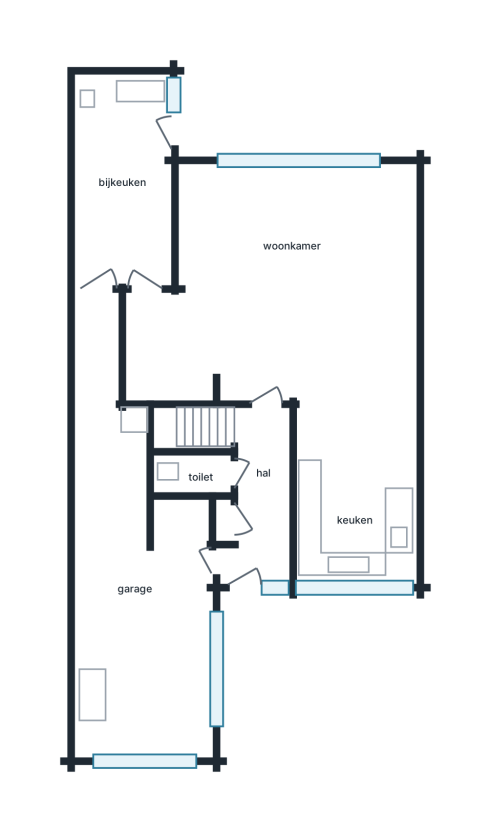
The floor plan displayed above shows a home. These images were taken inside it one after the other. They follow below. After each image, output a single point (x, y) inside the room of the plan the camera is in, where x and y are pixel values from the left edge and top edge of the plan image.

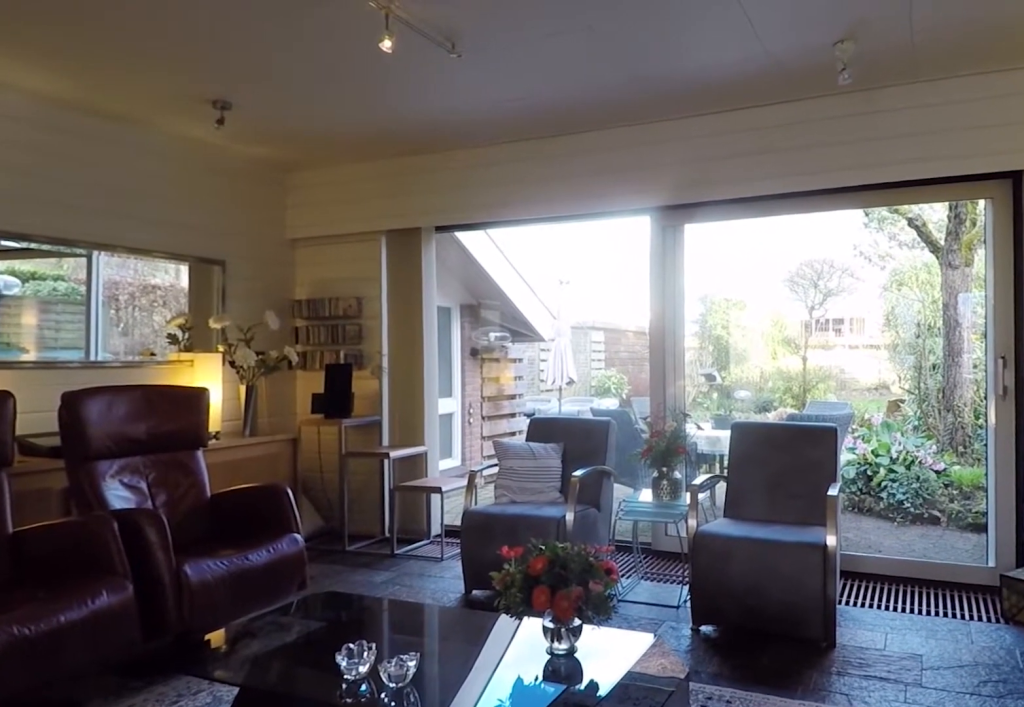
(207, 326)
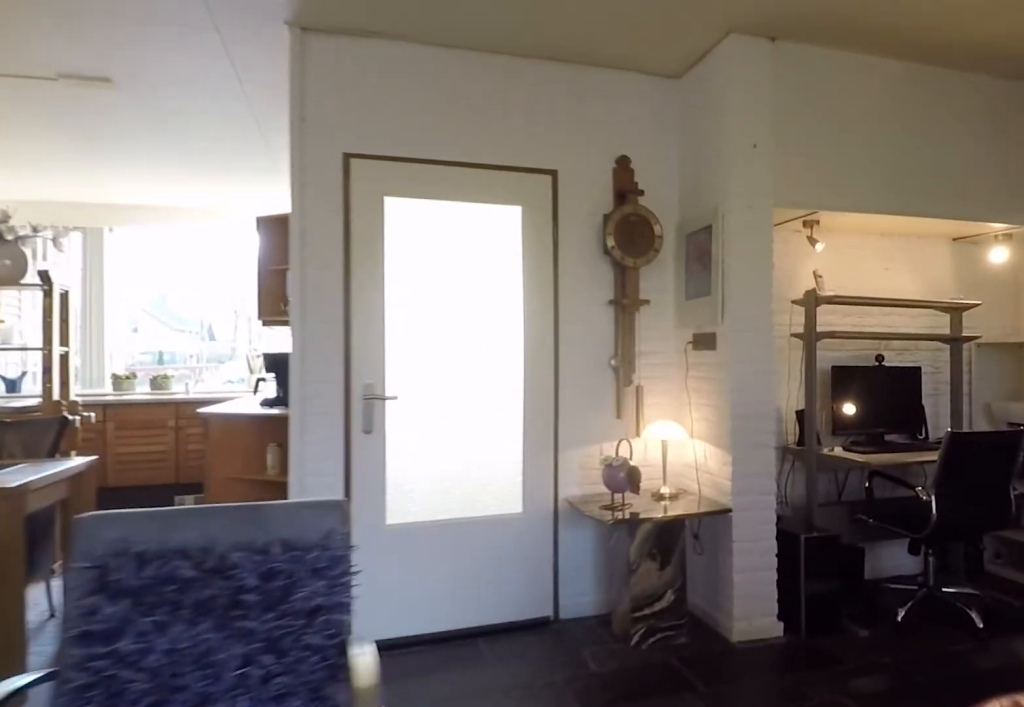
(212, 314)
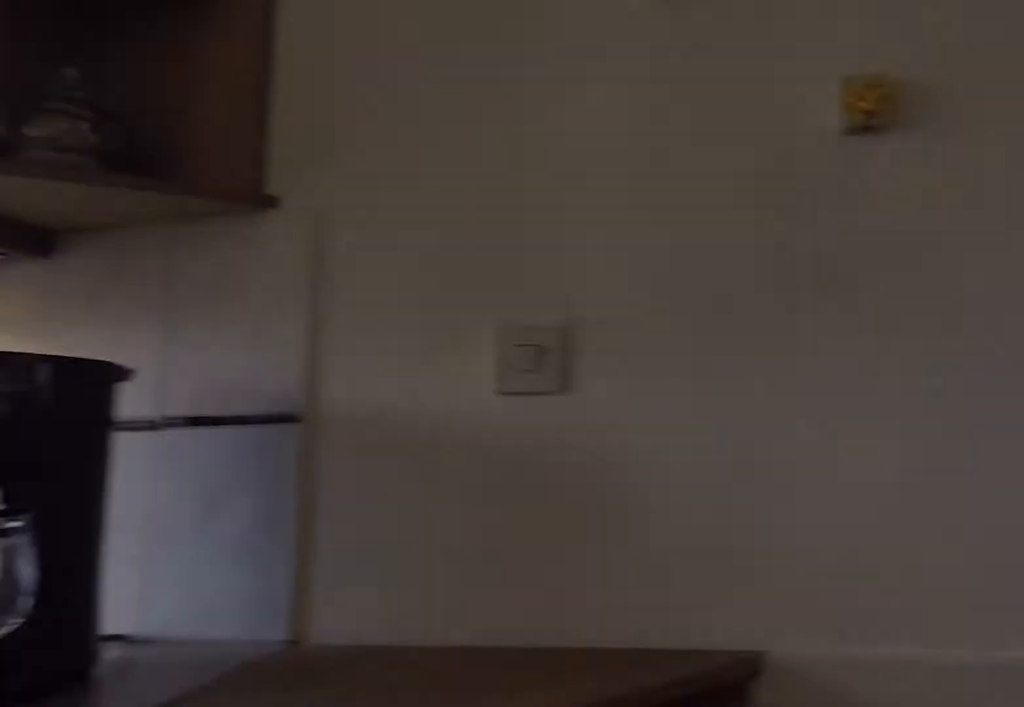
(354, 491)
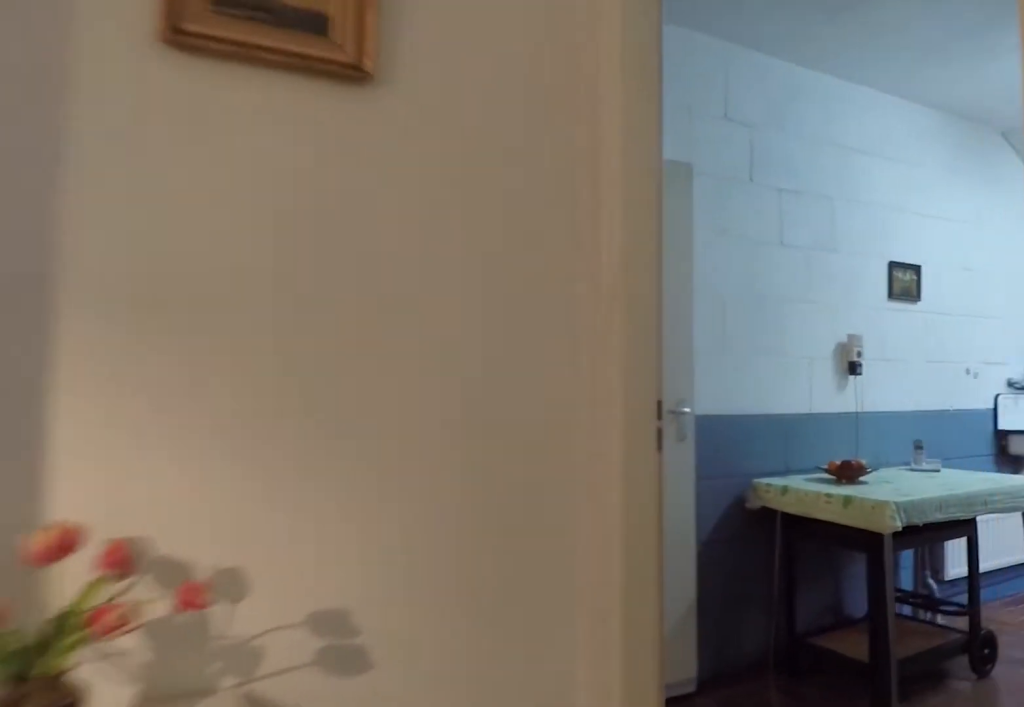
(203, 325)
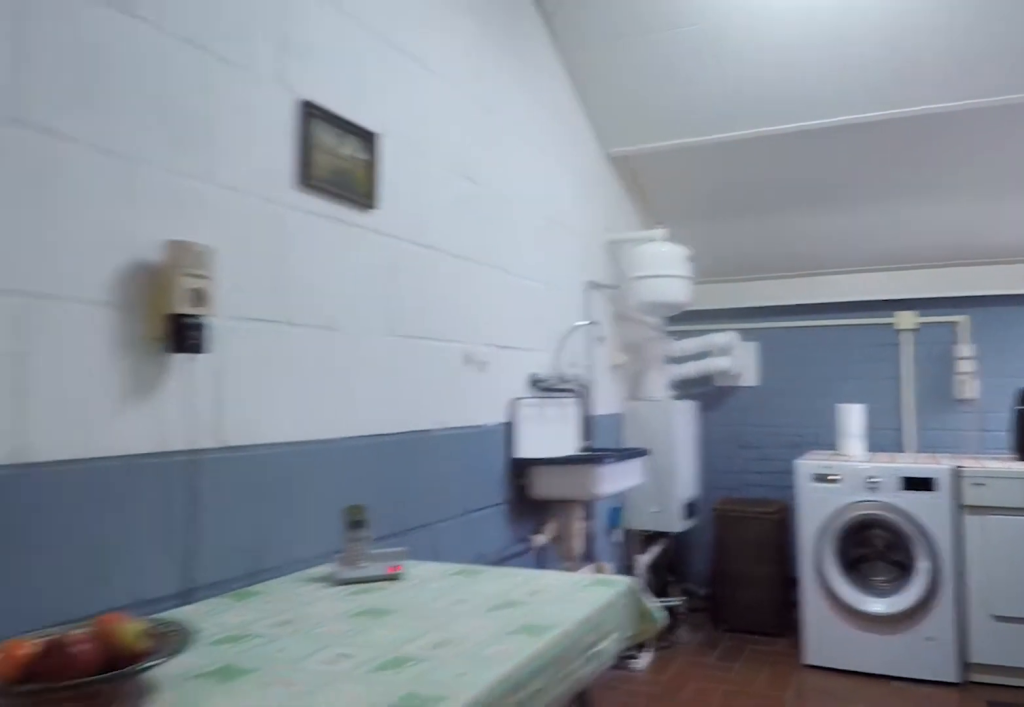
(122, 181)
